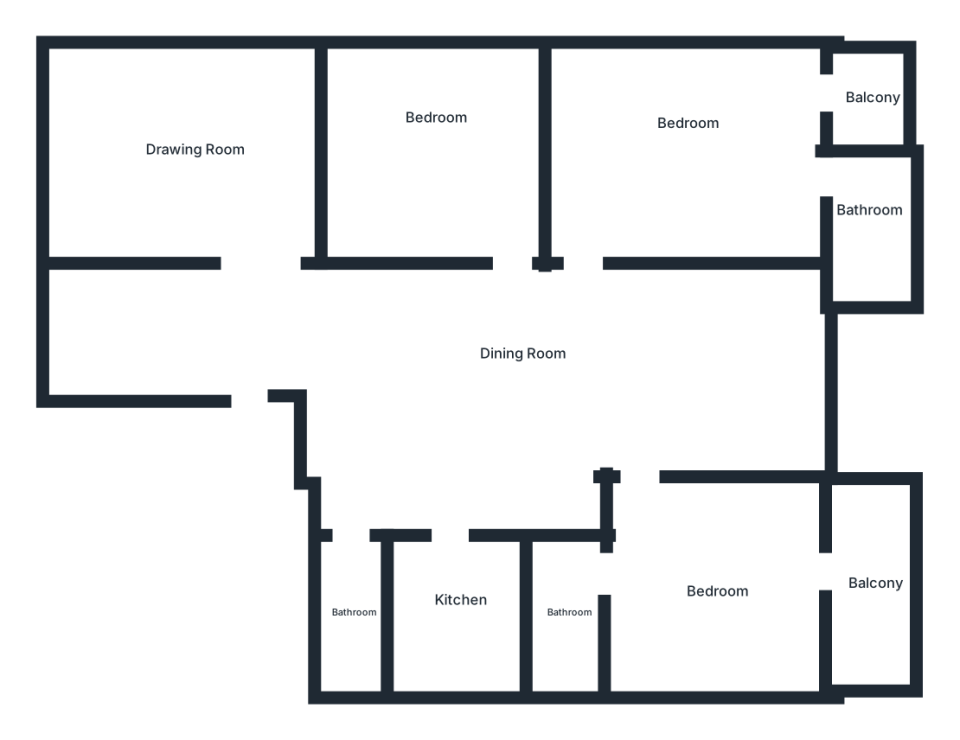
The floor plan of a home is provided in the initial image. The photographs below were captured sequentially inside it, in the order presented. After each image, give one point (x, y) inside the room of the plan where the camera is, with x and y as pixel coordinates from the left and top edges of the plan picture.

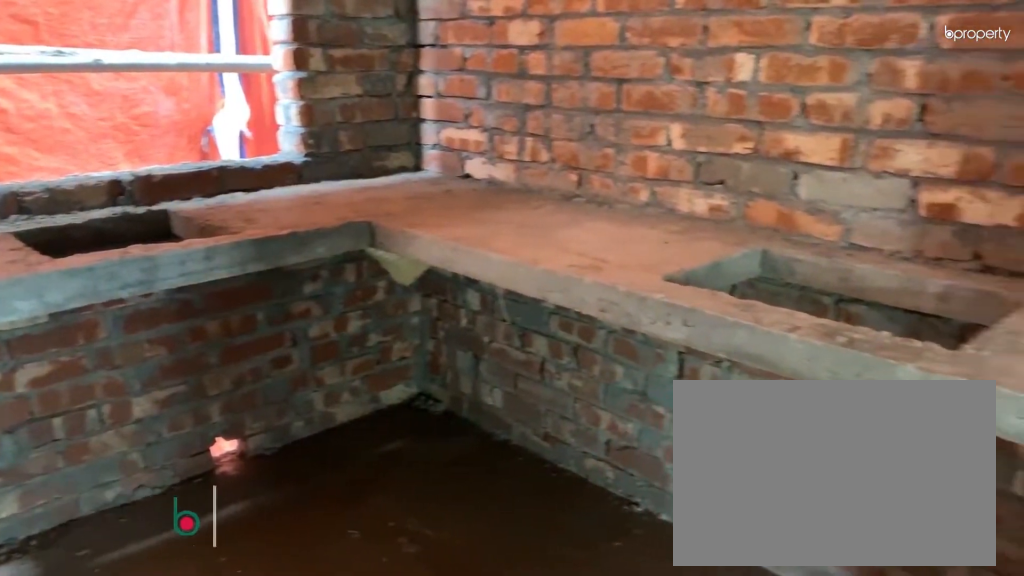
(468, 613)
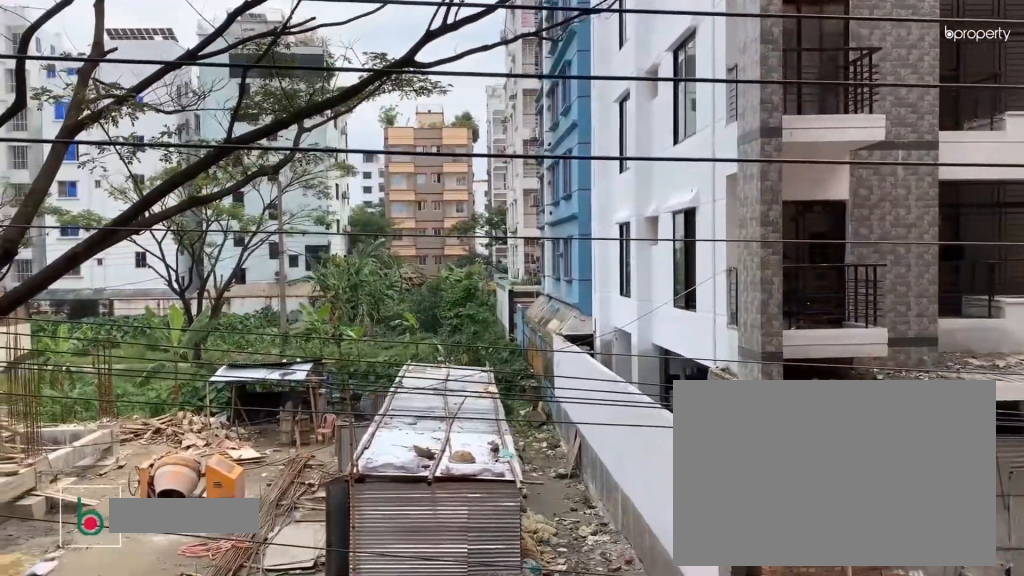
(856, 584)
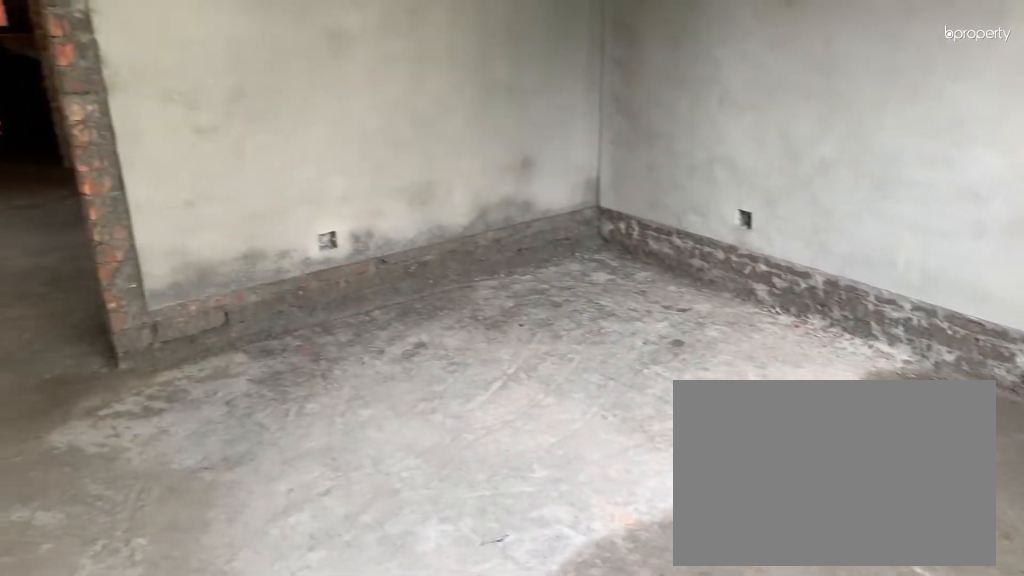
(427, 132)
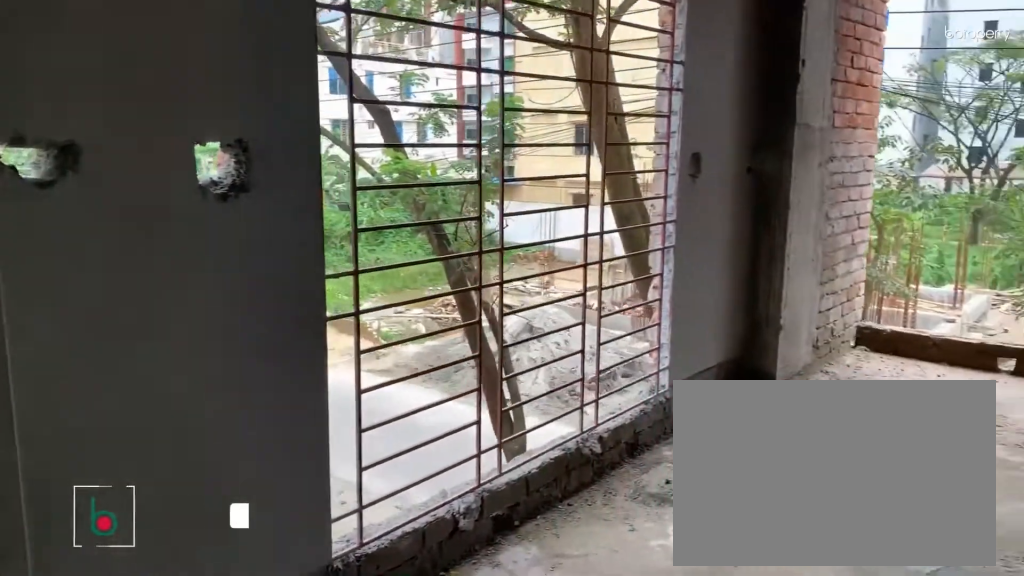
(691, 129)
